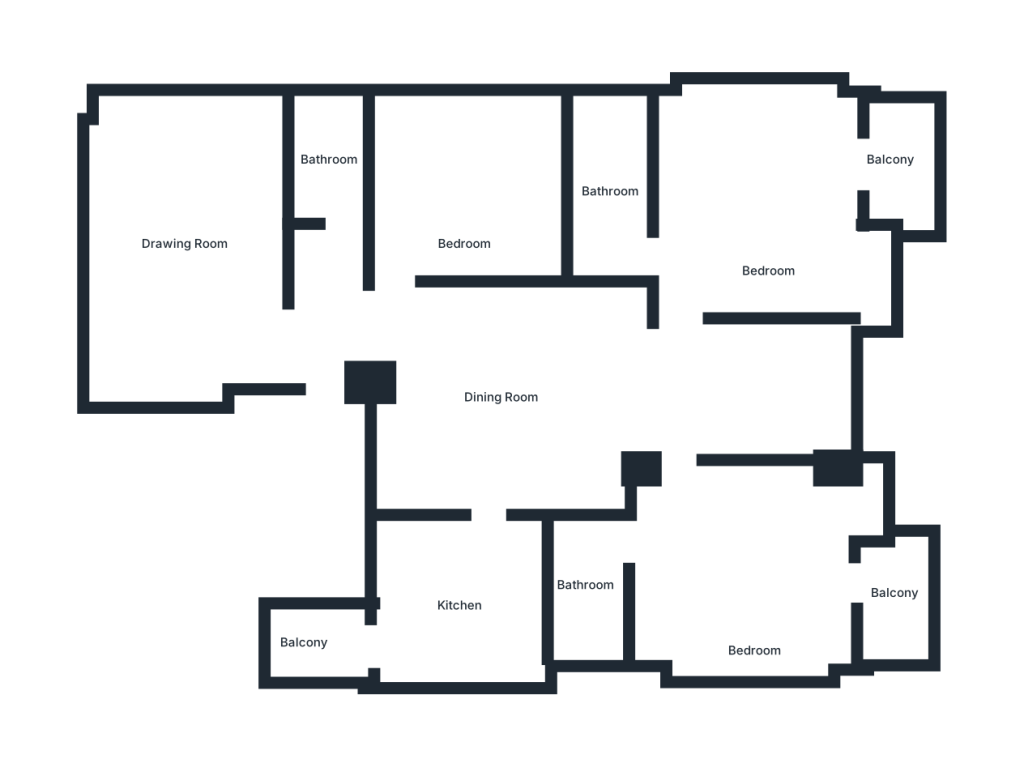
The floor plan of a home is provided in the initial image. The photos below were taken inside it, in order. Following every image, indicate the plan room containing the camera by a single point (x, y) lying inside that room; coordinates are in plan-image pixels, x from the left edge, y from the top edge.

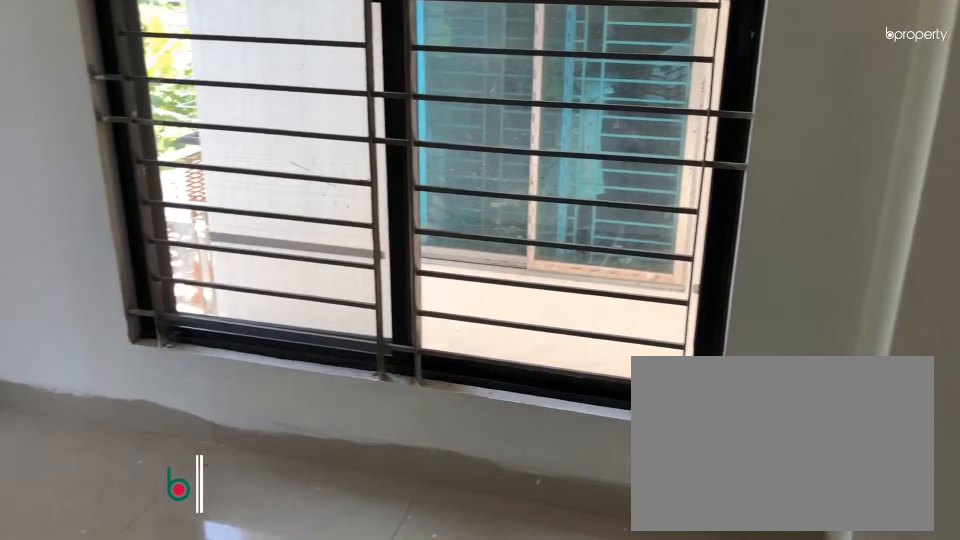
(752, 599)
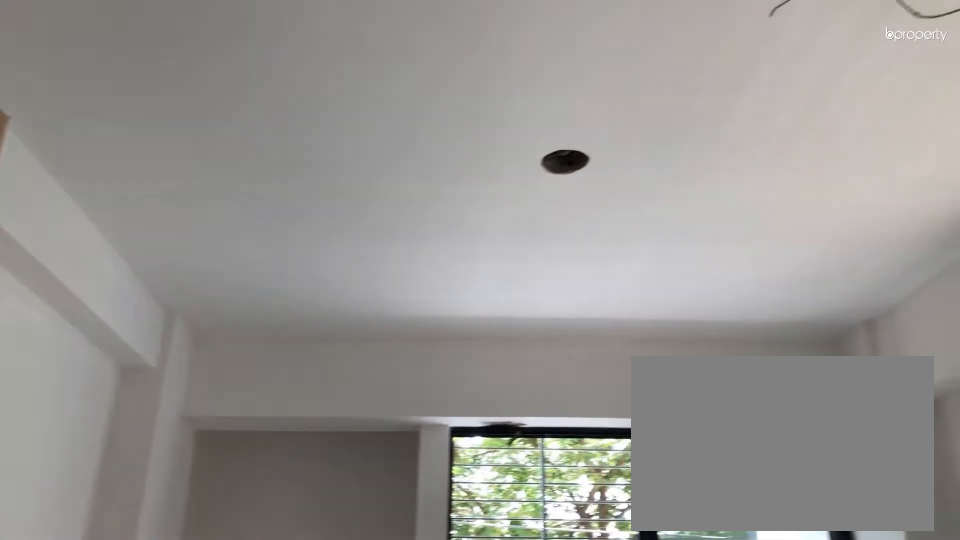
(752, 599)
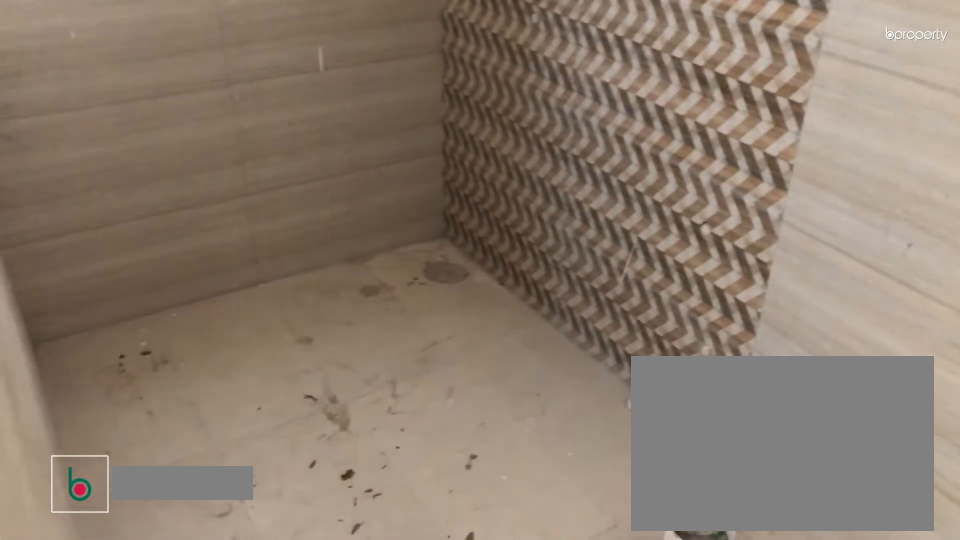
(588, 613)
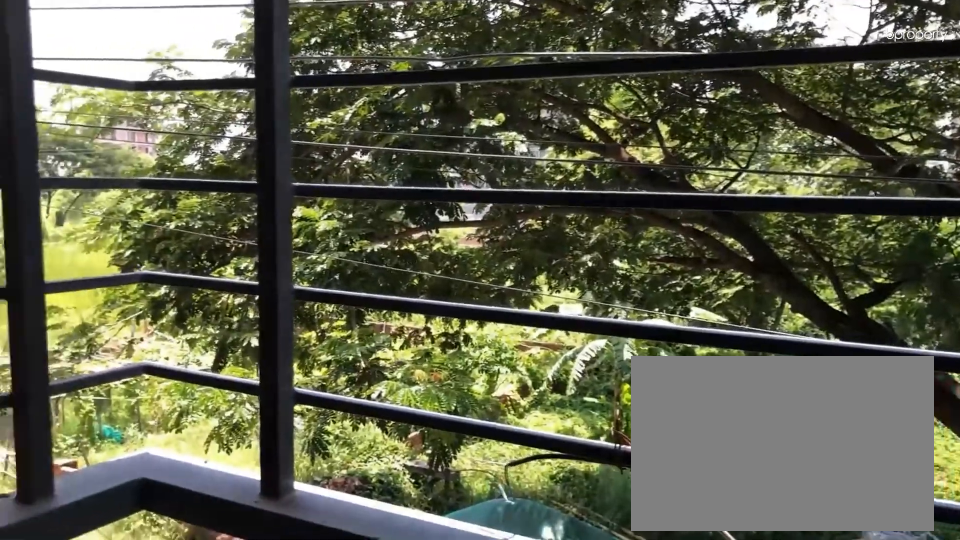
(893, 608)
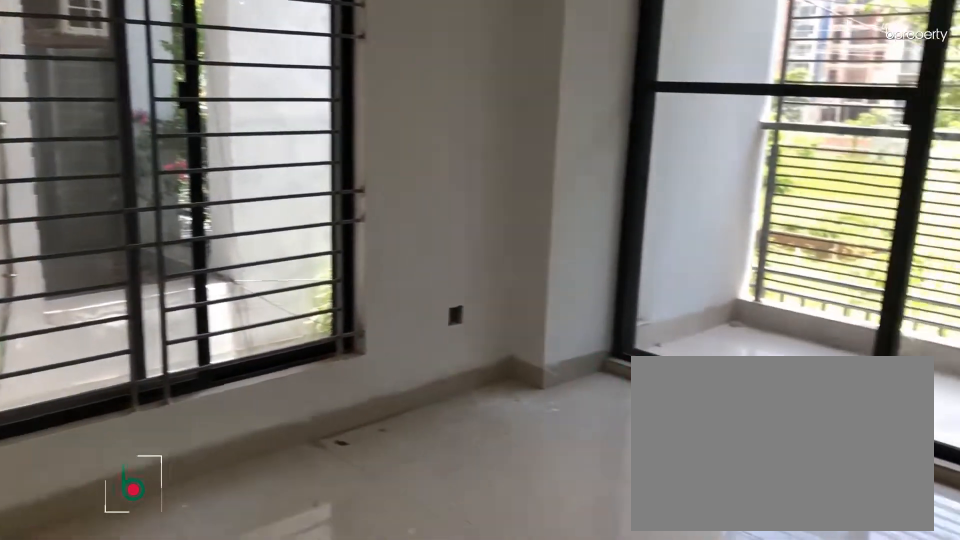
(767, 224)
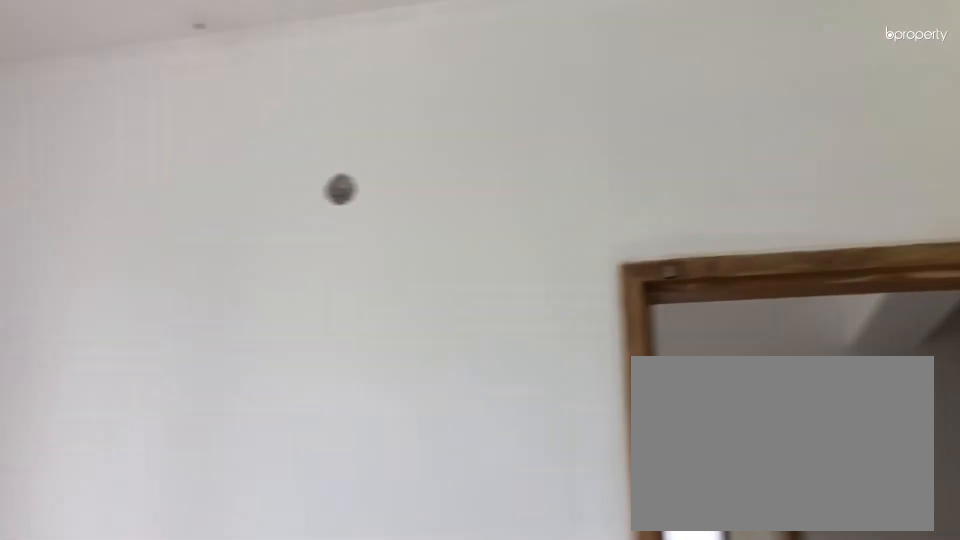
(767, 224)
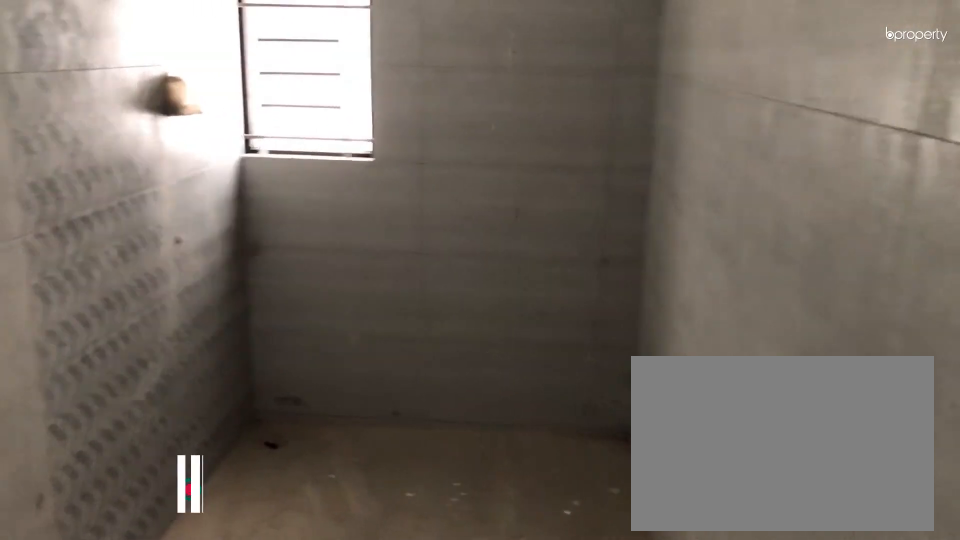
(611, 205)
